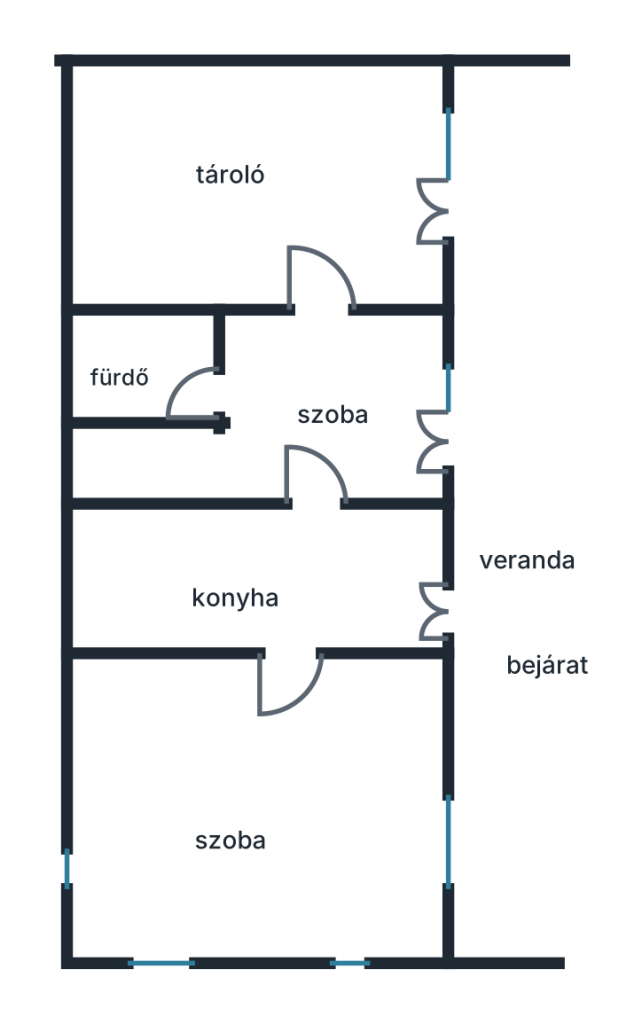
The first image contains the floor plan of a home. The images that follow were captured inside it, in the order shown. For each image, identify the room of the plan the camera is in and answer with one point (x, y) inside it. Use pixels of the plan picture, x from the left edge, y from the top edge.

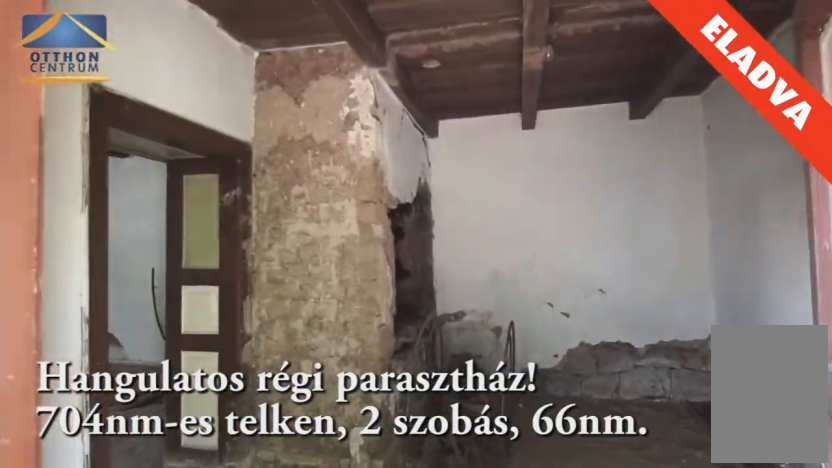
(359, 597)
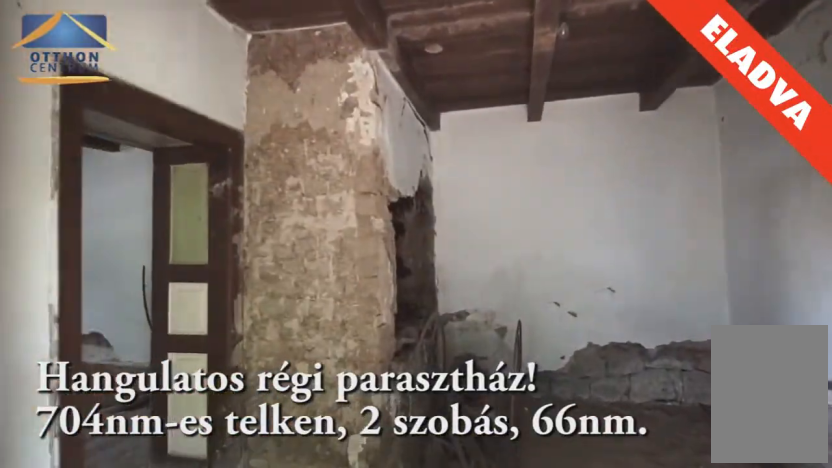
(343, 597)
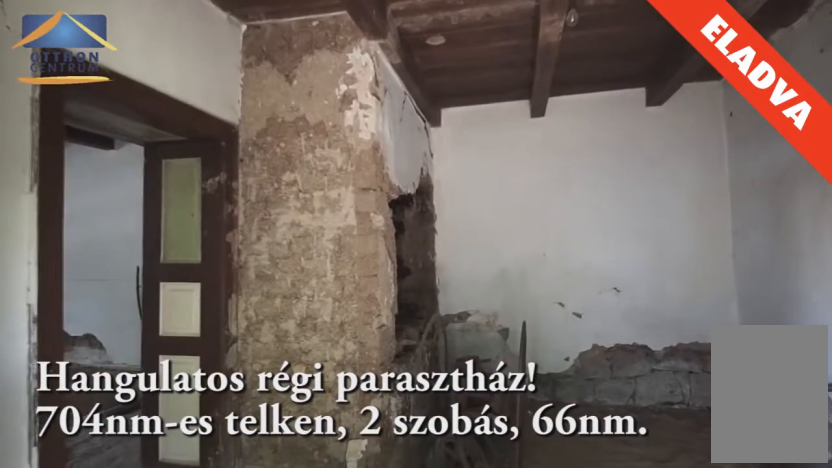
(322, 597)
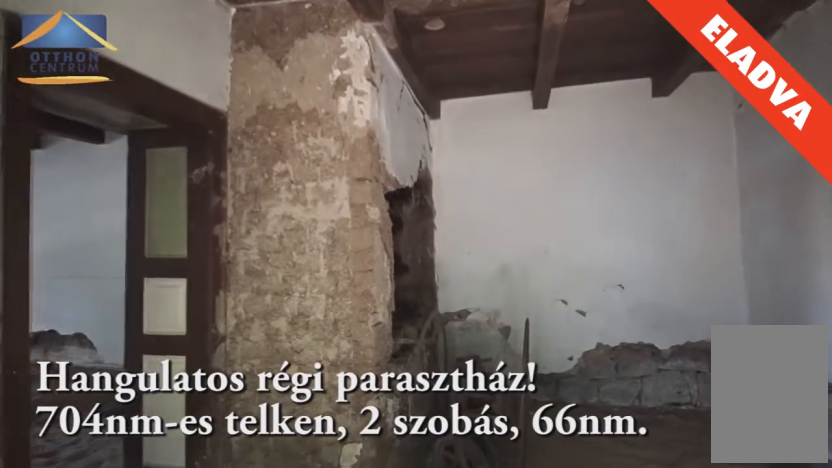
(303, 599)
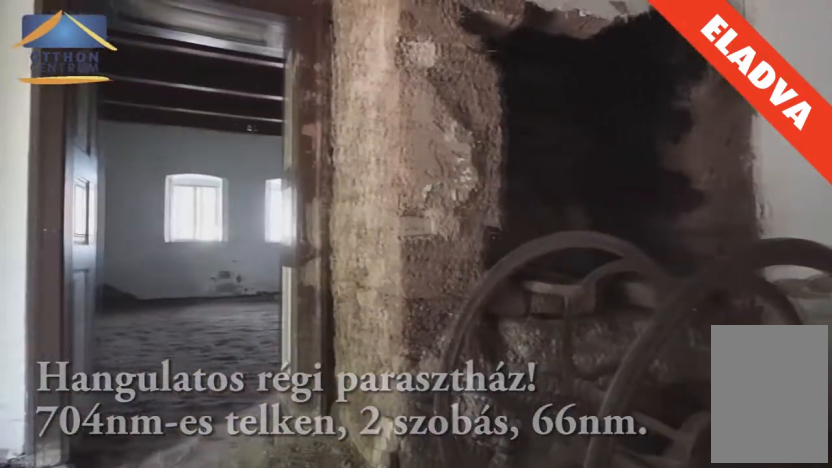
(278, 617)
